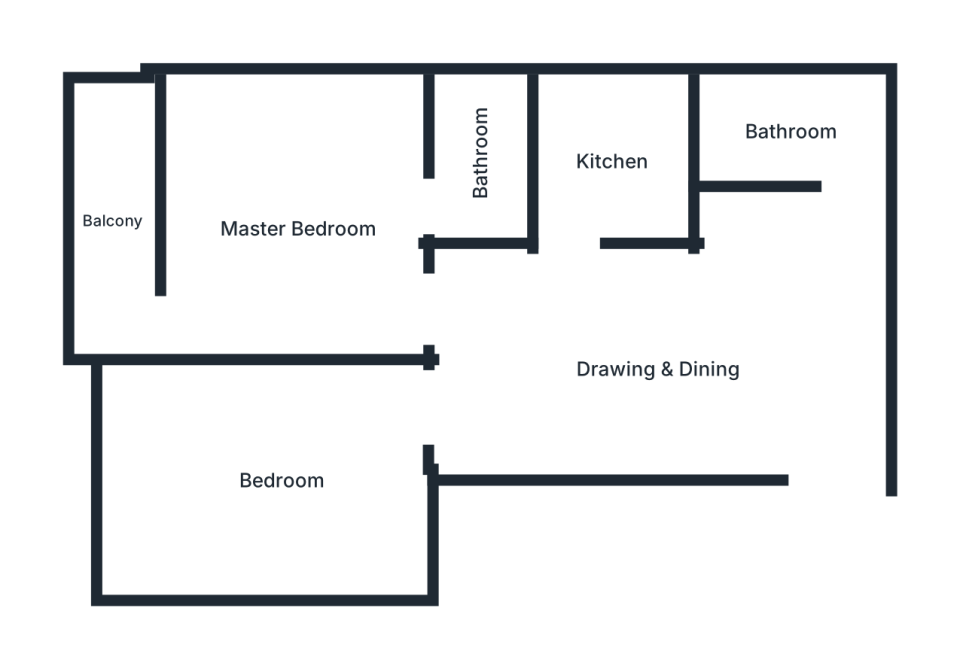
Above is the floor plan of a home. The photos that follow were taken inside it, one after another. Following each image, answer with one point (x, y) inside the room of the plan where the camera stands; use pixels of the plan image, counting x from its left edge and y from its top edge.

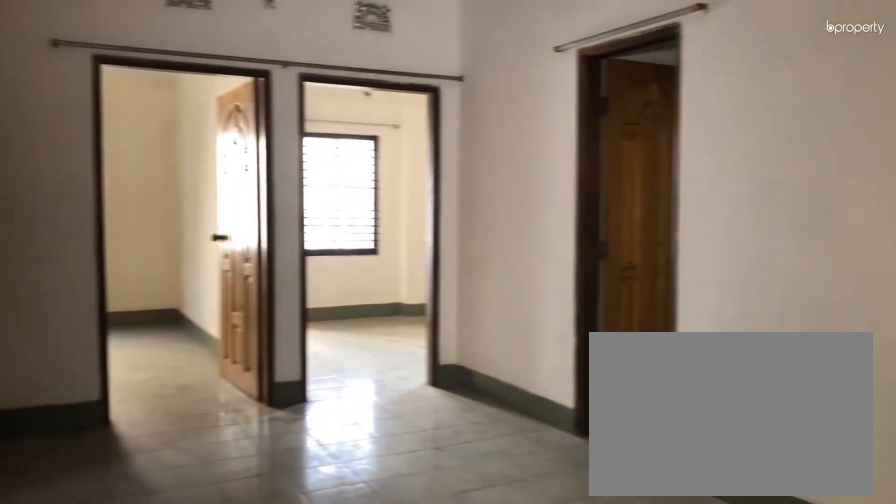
(658, 376)
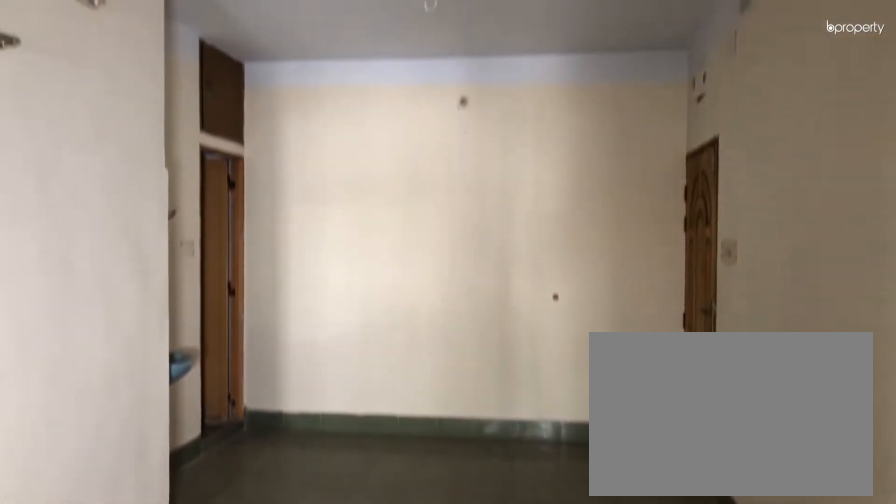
(658, 376)
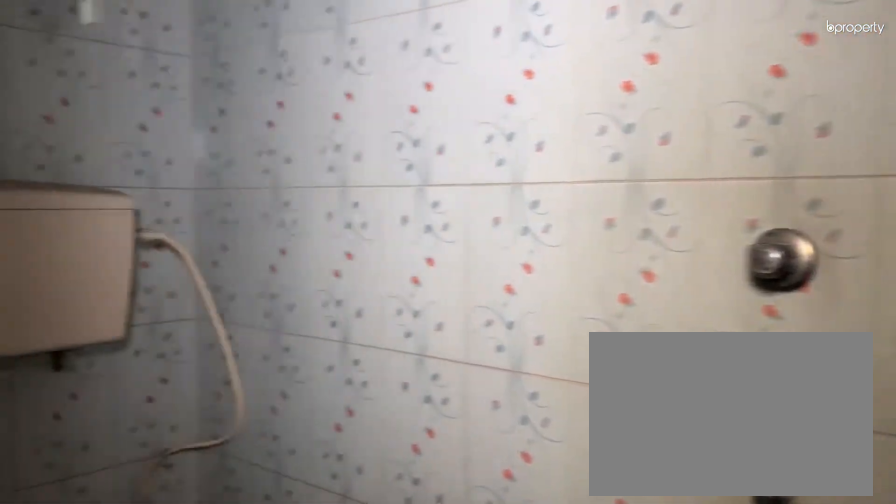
(789, 132)
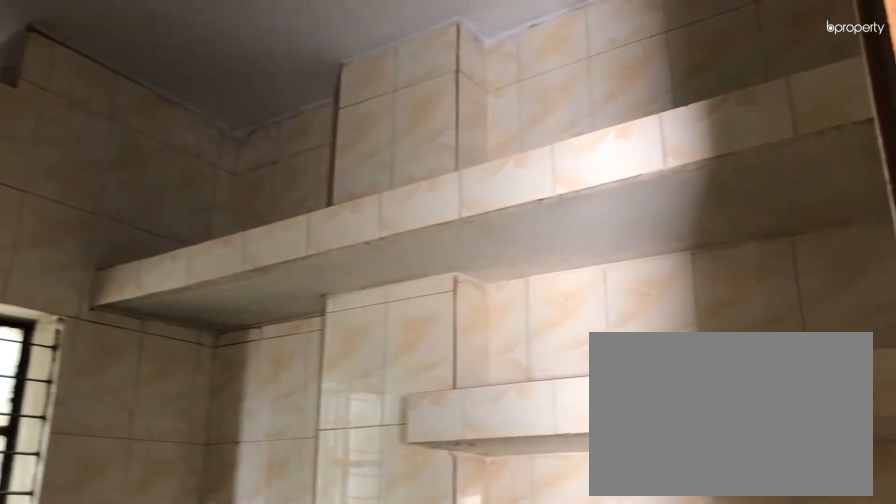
(613, 155)
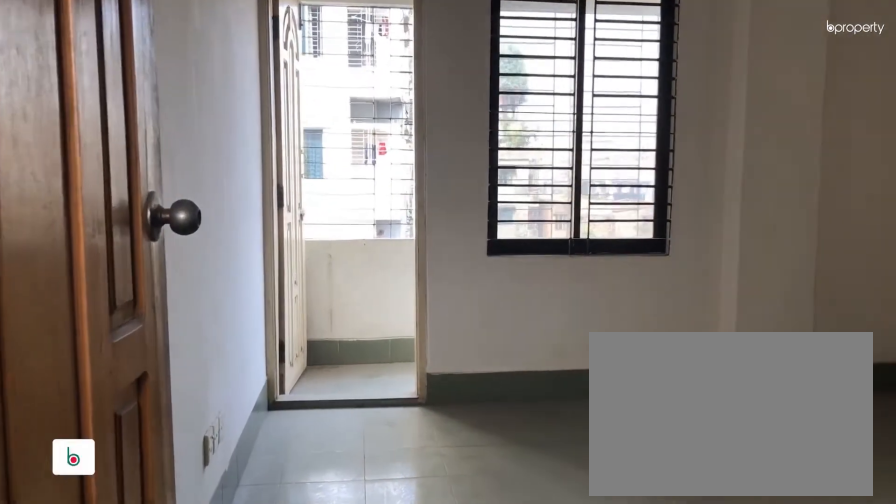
(292, 236)
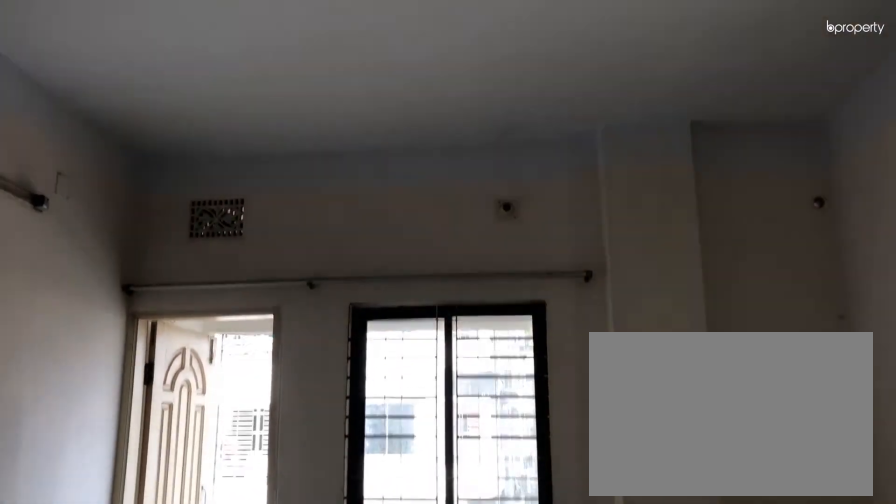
(292, 236)
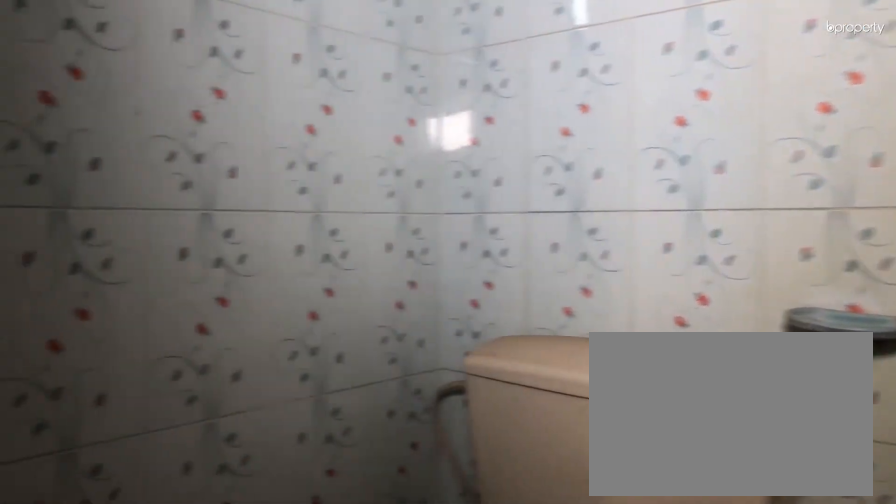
(478, 168)
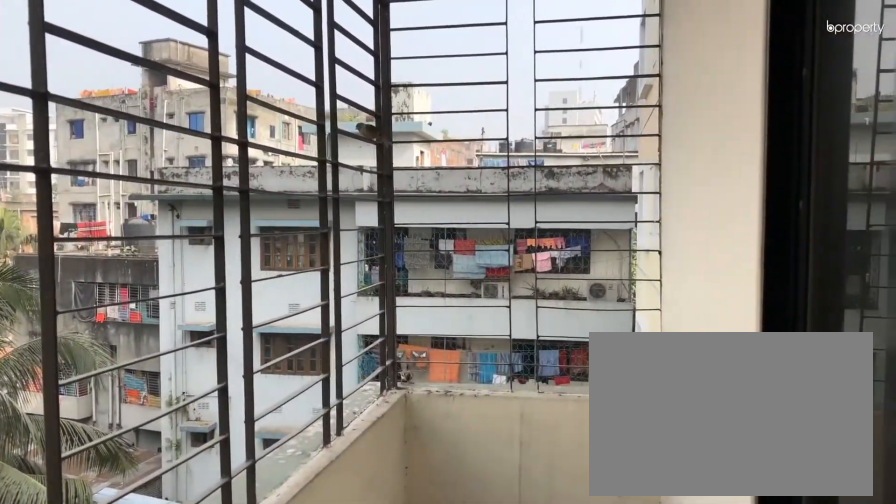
(110, 223)
